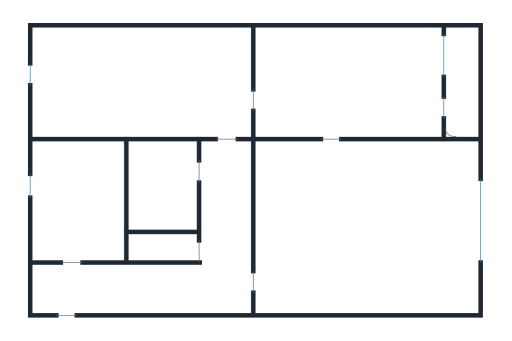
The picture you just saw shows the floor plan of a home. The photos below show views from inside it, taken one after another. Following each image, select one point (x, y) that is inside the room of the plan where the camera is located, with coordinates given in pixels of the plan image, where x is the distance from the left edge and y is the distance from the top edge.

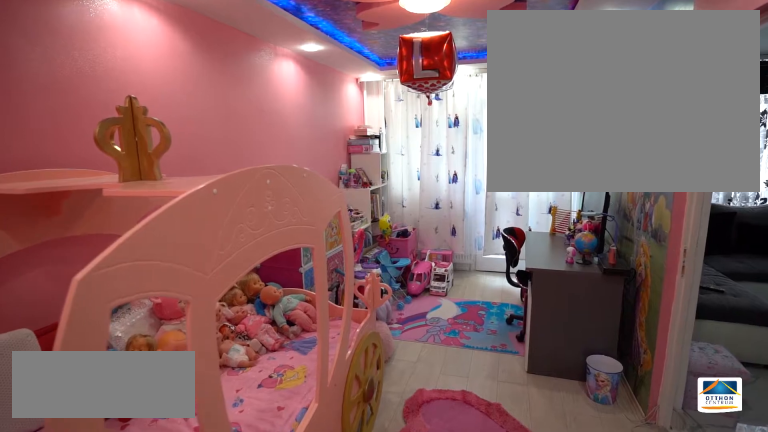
(345, 76)
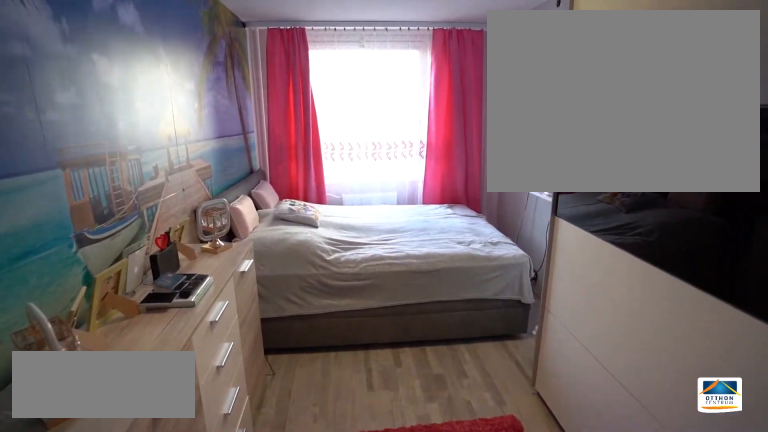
(140, 87)
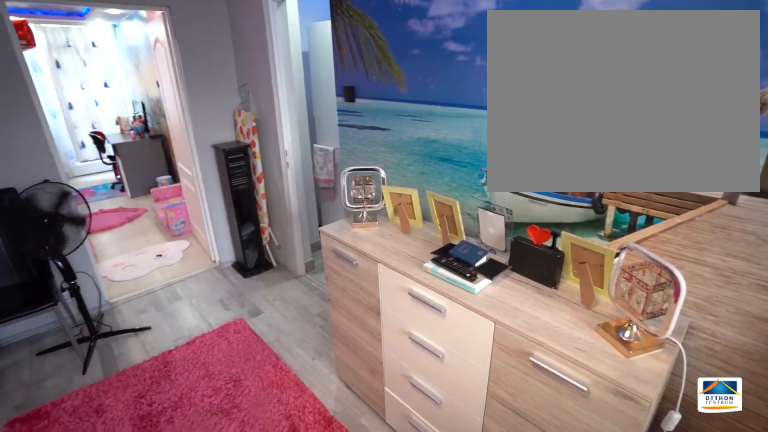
(140, 88)
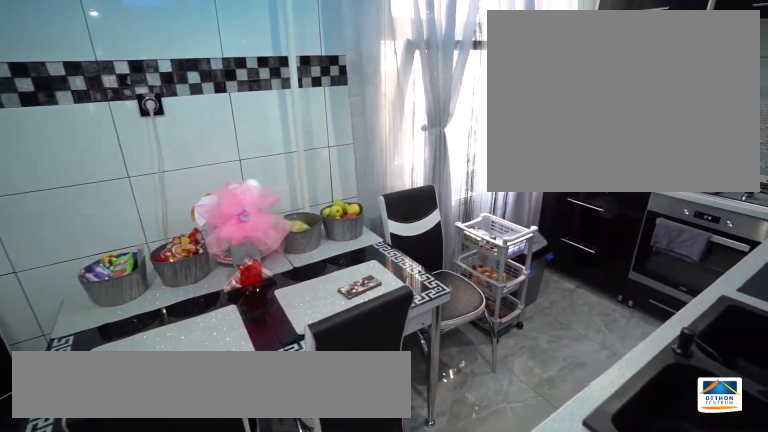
(74, 205)
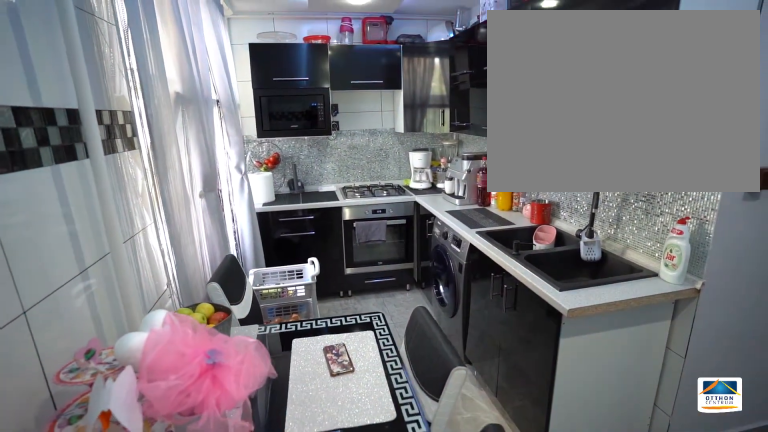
(74, 205)
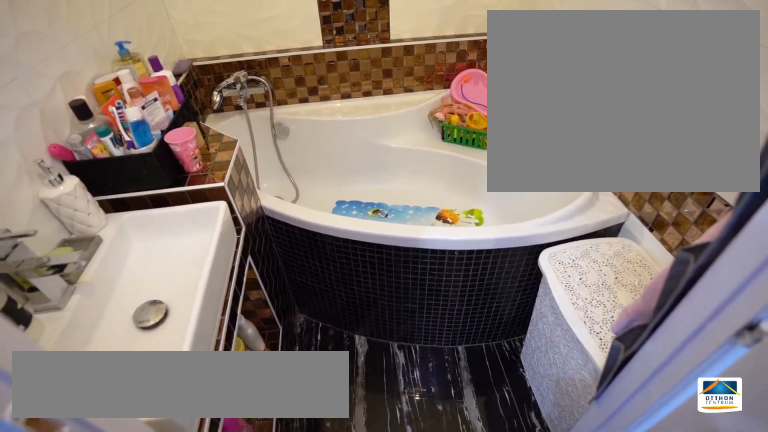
(164, 190)
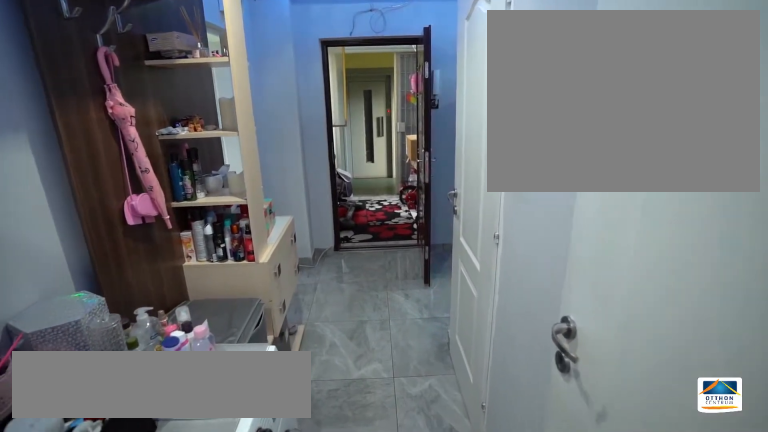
(228, 225)
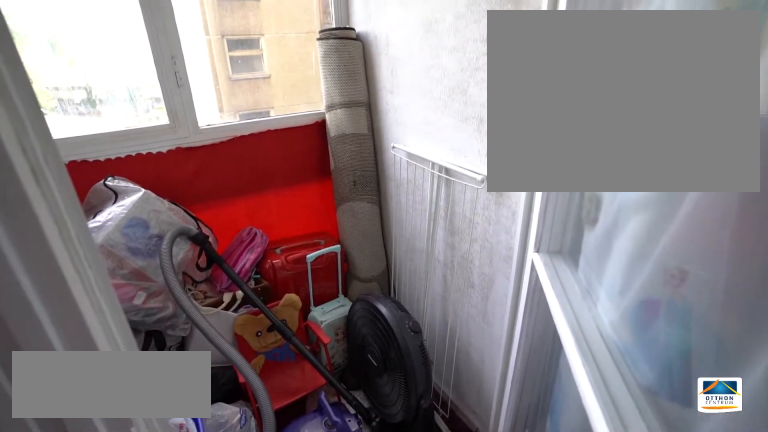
(461, 85)
